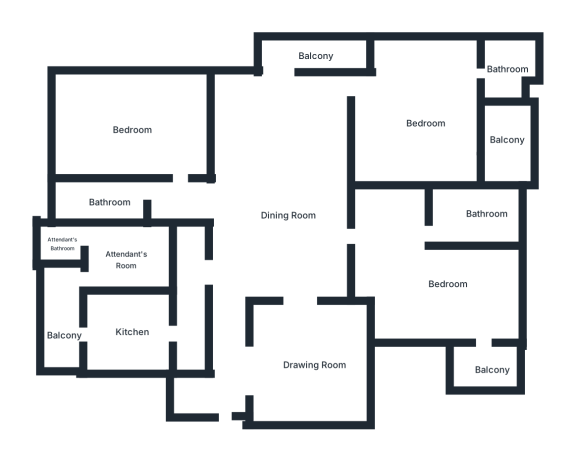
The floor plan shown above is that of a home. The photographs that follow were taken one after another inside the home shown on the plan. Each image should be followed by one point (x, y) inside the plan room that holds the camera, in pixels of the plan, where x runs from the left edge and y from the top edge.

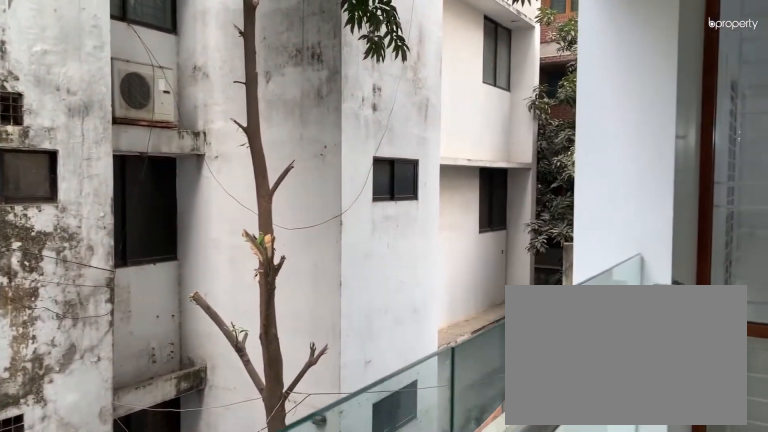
(312, 54)
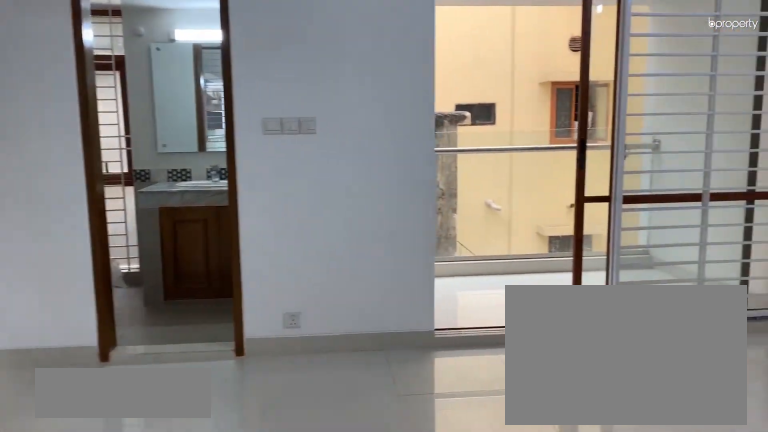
(427, 121)
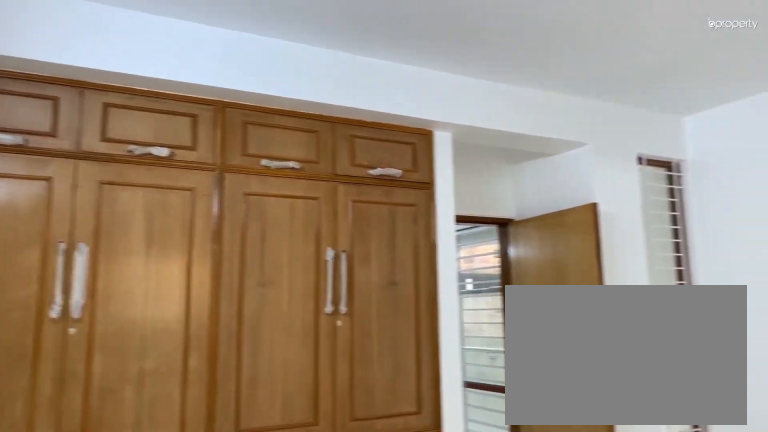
(427, 121)
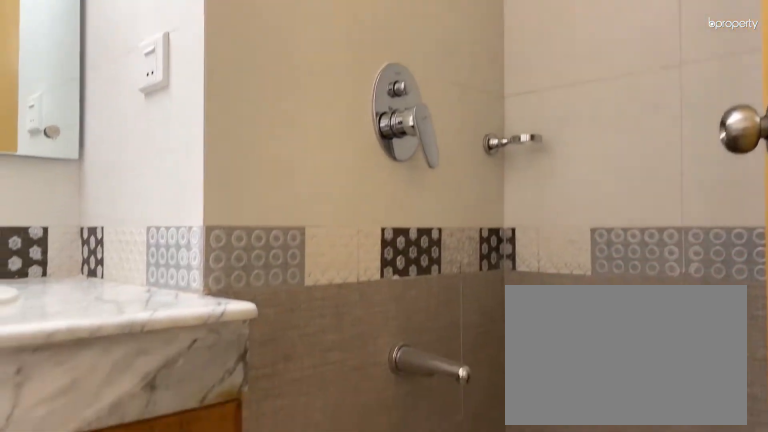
(509, 72)
